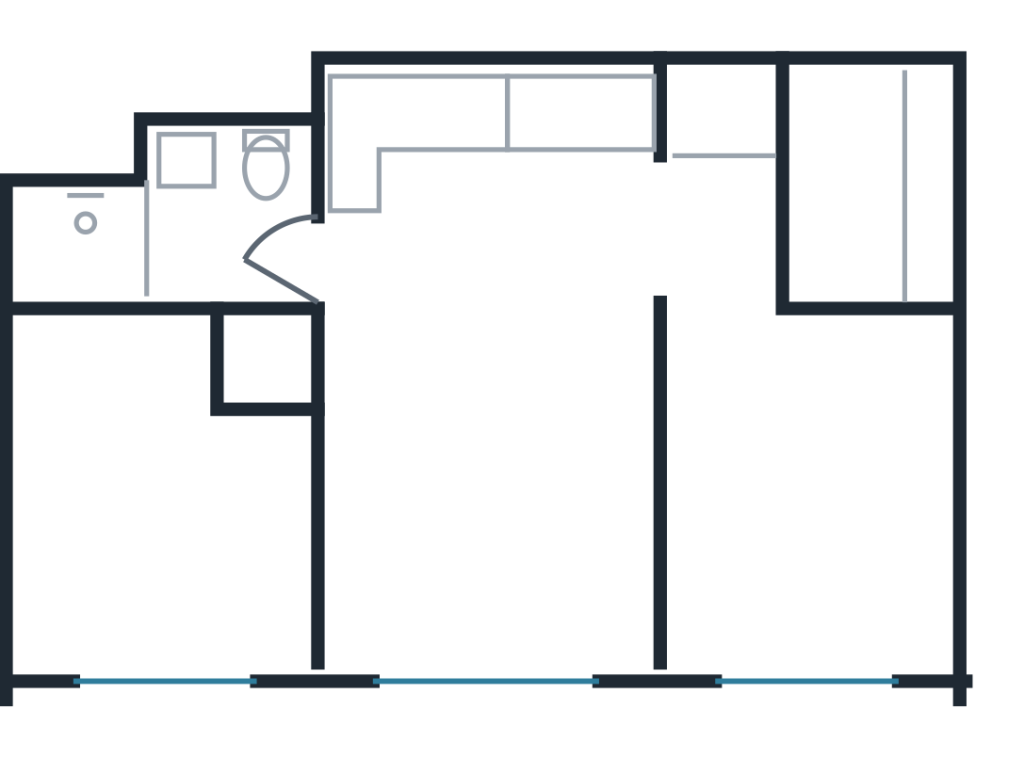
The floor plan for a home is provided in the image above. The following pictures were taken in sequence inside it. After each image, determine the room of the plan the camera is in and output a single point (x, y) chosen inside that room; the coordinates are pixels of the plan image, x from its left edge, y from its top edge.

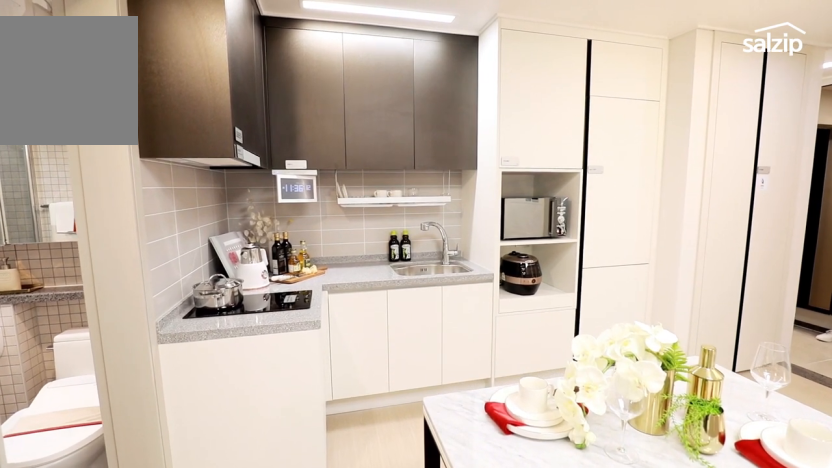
(511, 203)
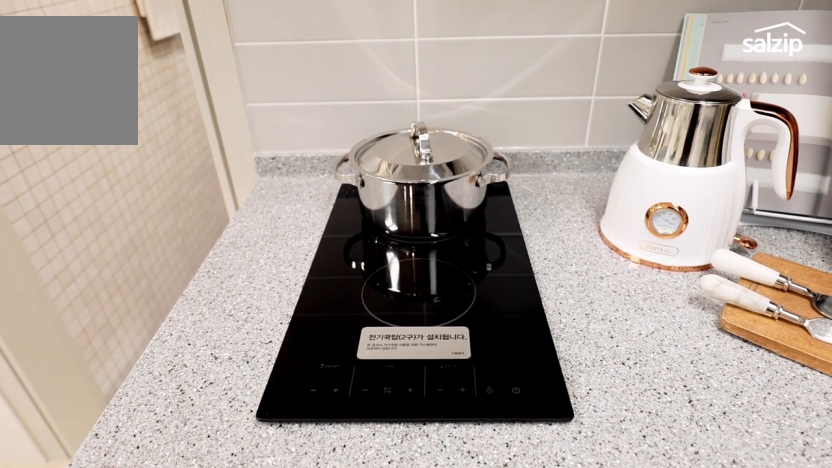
(510, 203)
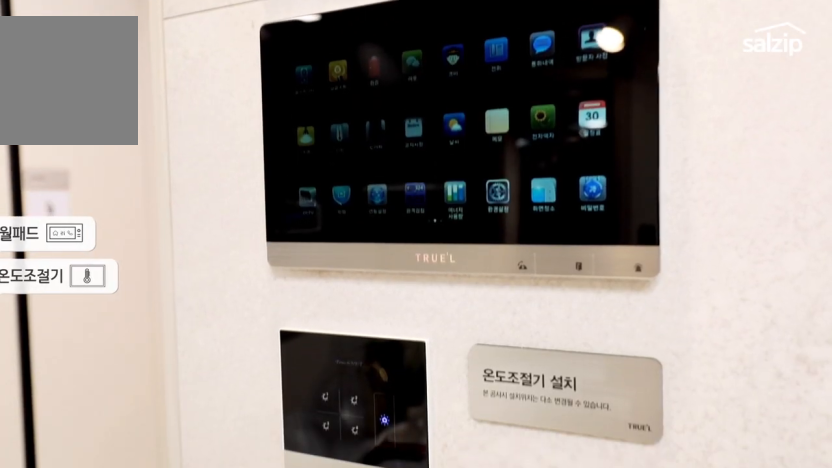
(492, 494)
